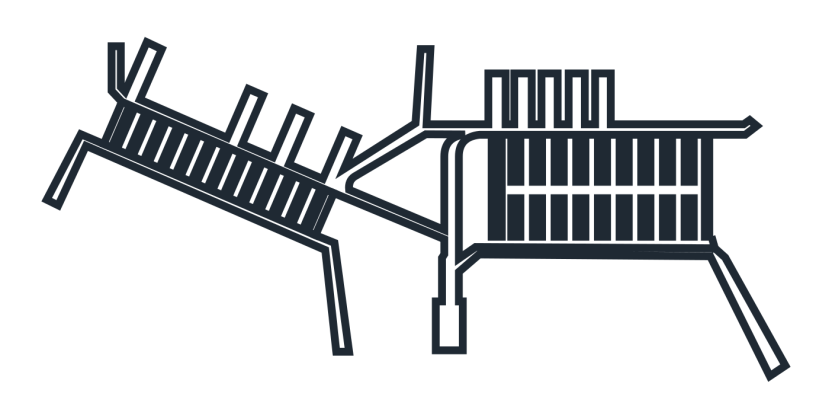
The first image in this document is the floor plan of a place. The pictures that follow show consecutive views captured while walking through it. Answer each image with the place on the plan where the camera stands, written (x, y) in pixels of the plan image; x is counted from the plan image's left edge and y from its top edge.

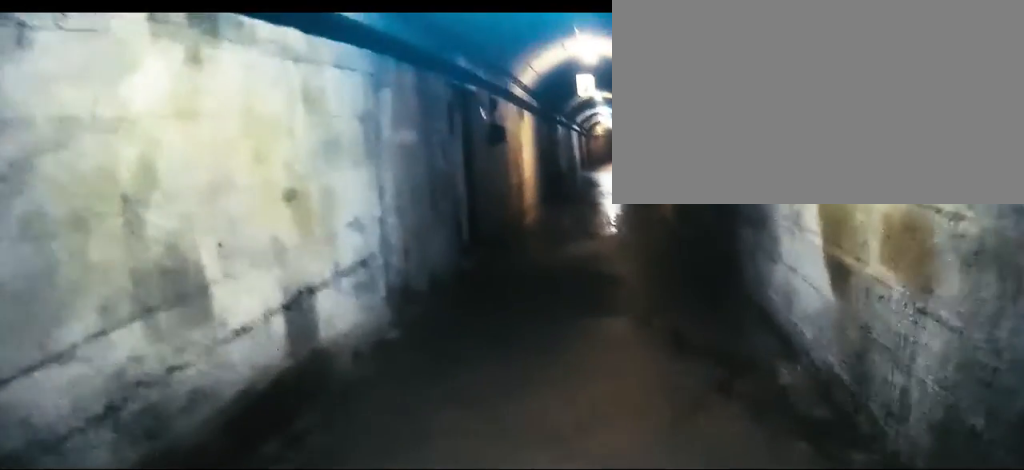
(604, 248)
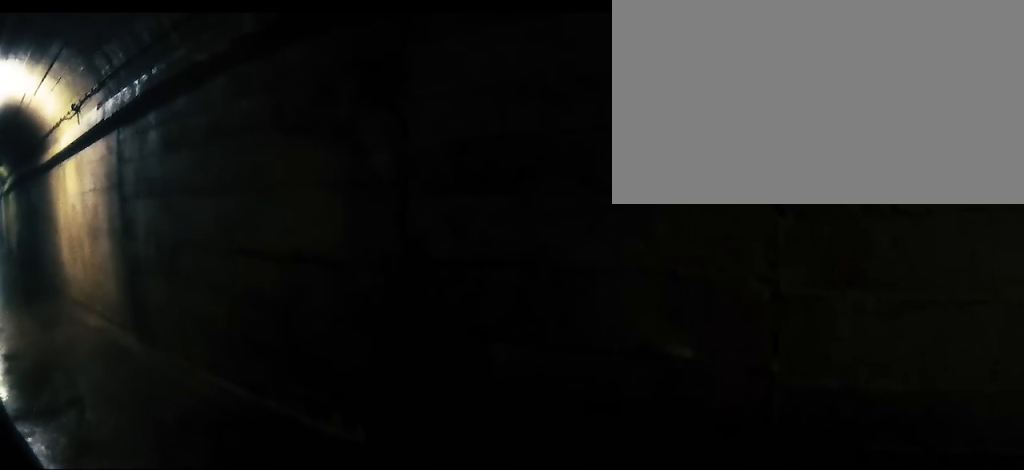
(694, 127)
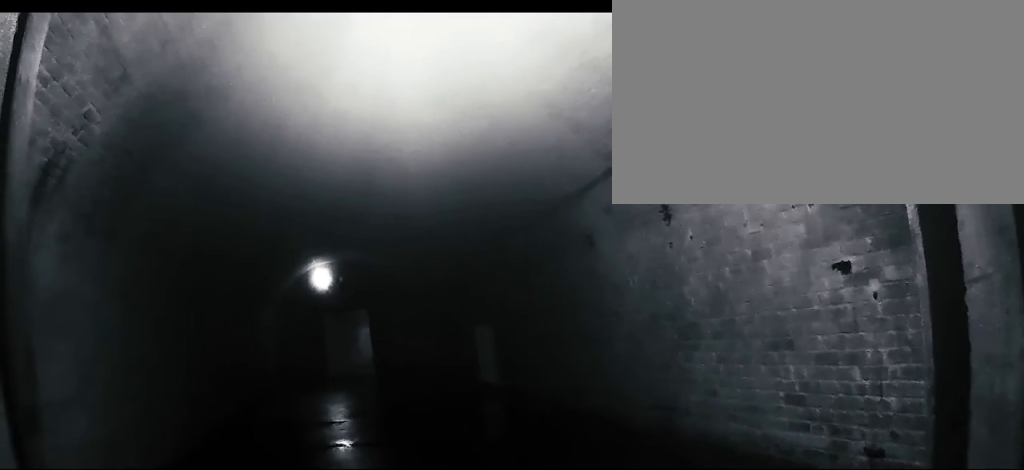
(220, 137)
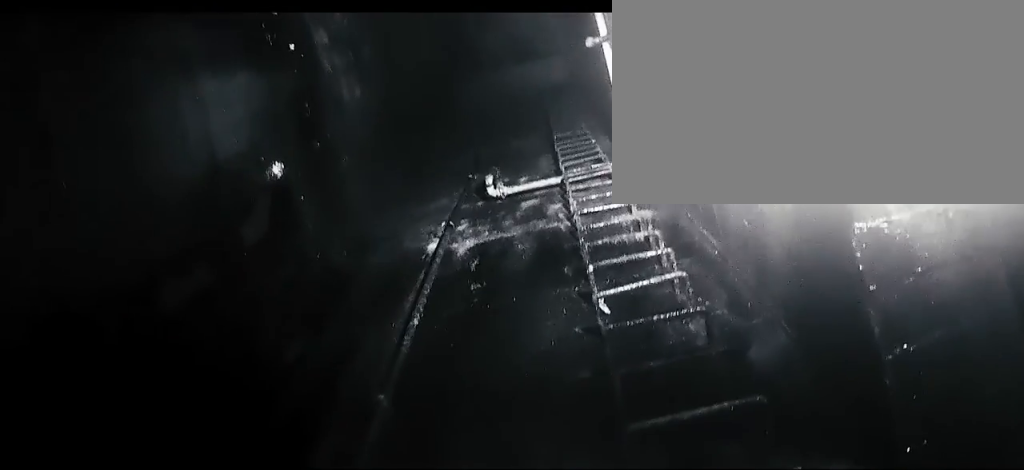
(425, 64)
